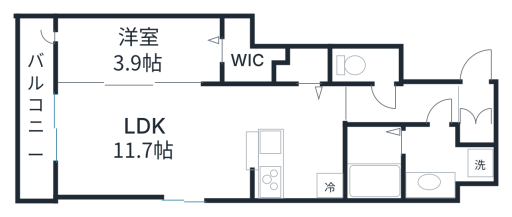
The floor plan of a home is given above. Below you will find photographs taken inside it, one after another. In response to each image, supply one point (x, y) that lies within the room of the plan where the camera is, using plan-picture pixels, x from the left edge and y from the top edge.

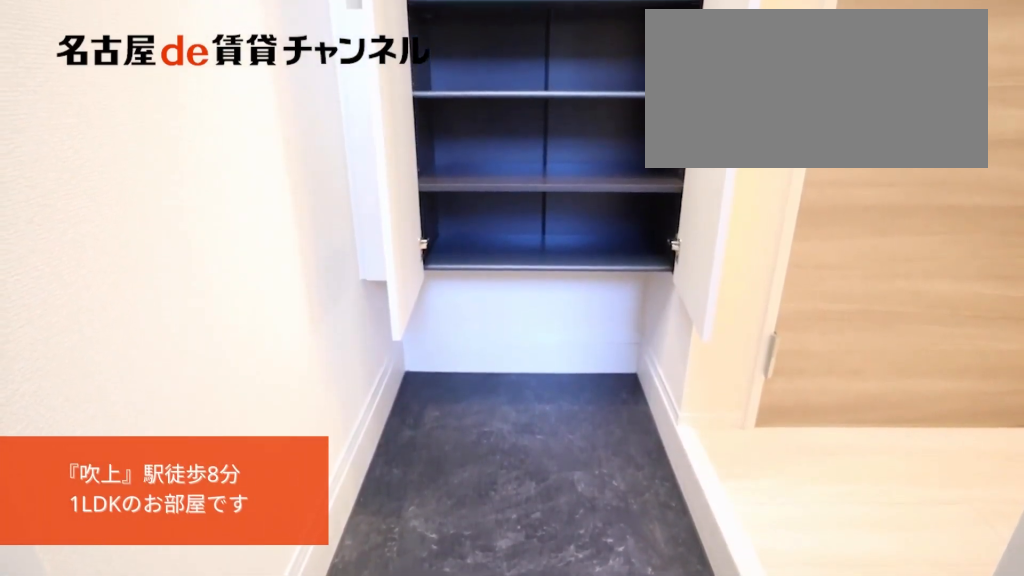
(477, 114)
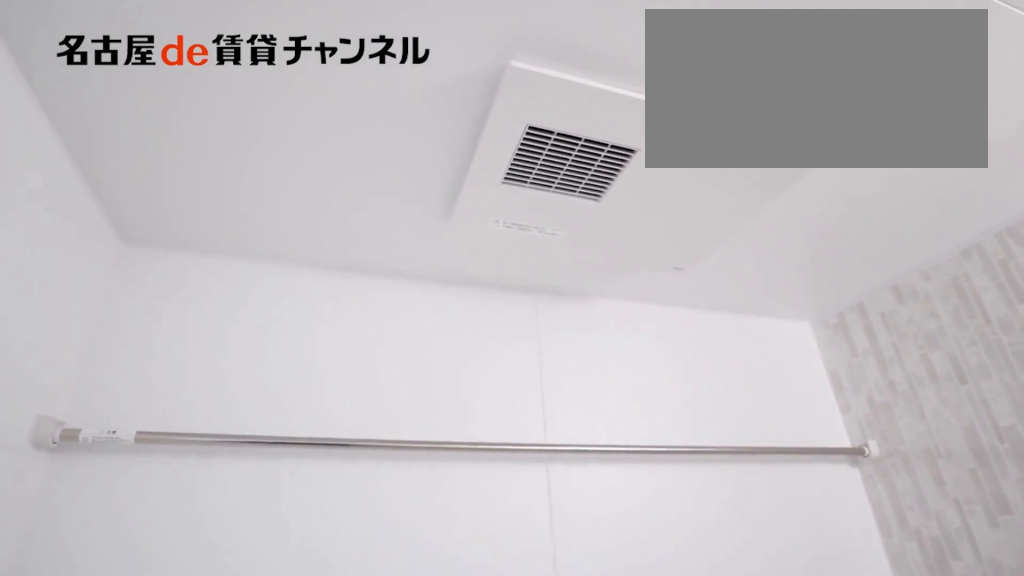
(373, 163)
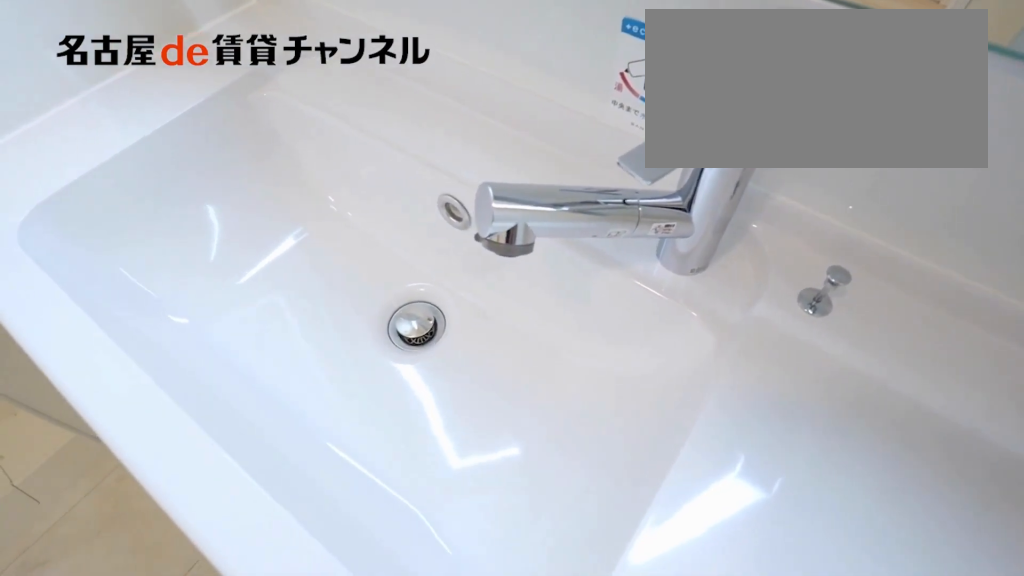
(443, 162)
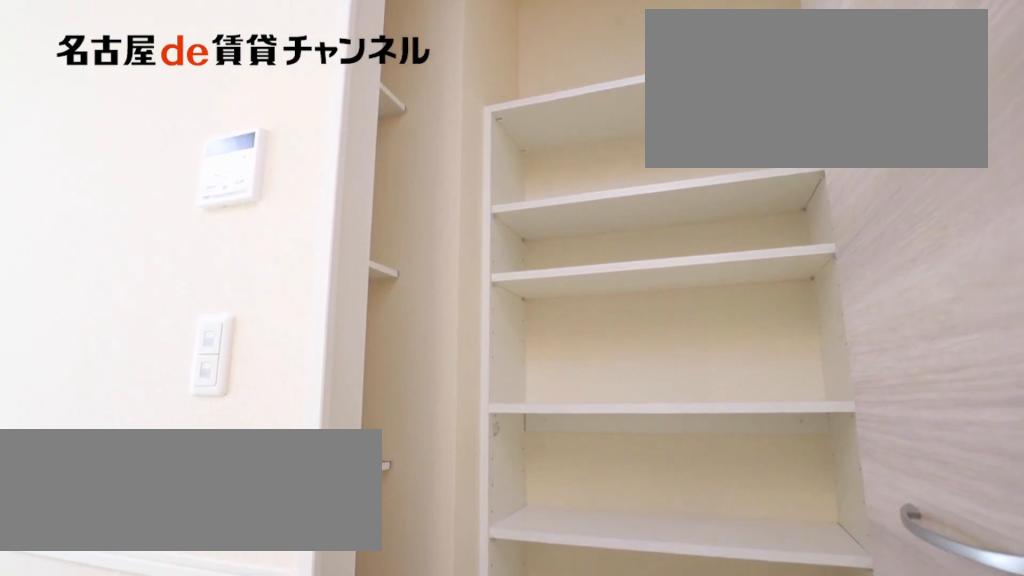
(302, 68)
